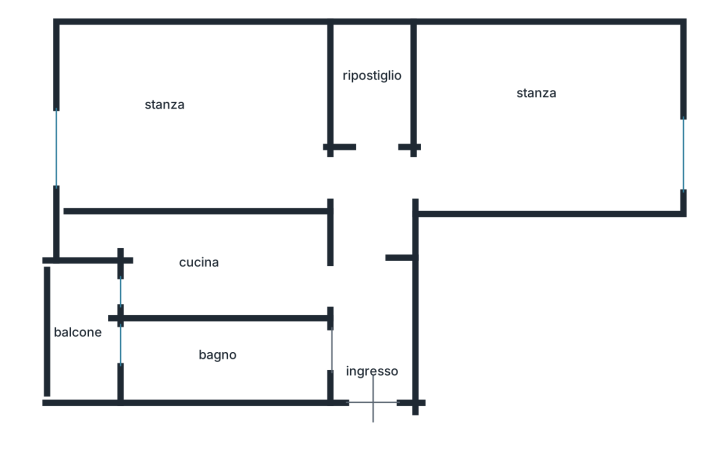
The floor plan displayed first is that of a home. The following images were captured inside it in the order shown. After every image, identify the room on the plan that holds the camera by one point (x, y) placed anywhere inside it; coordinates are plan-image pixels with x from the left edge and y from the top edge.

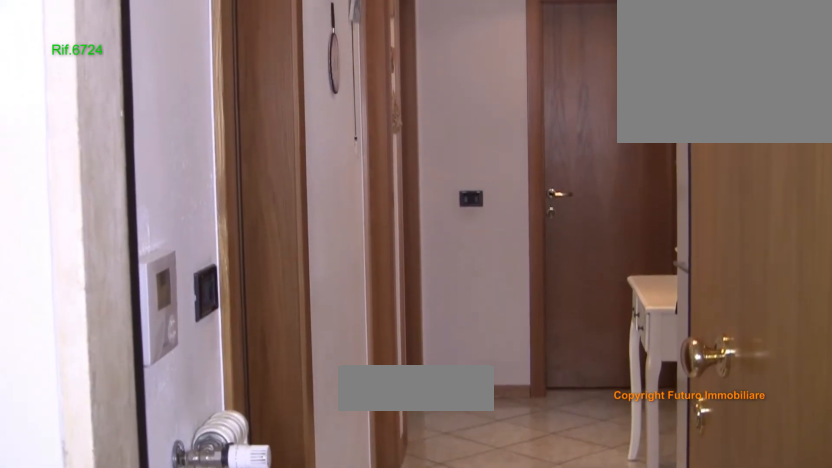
(371, 258)
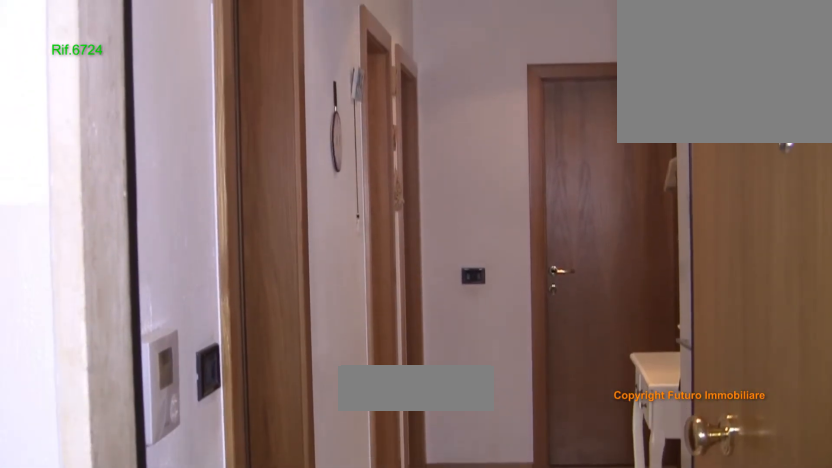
(371, 258)
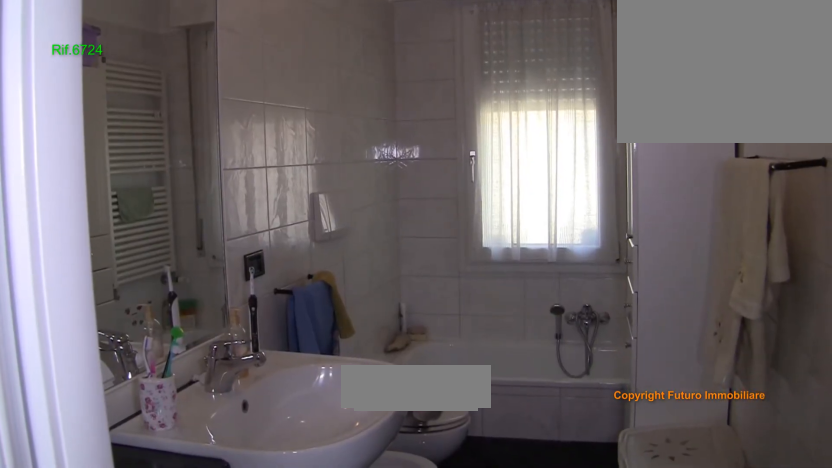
(236, 358)
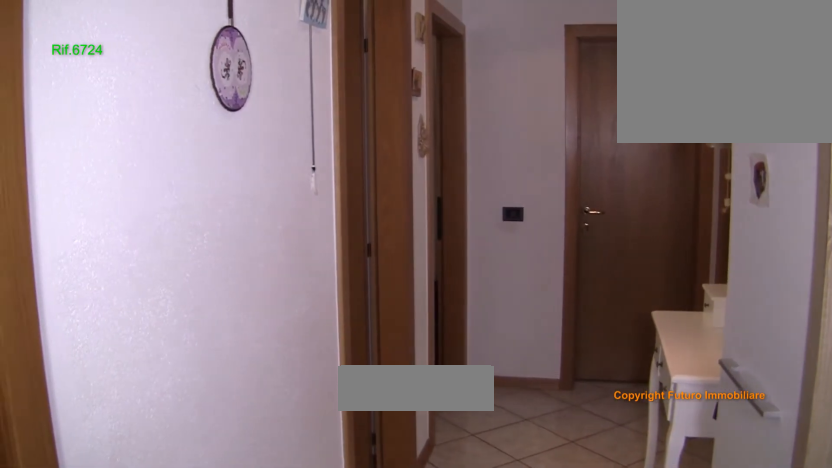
(371, 258)
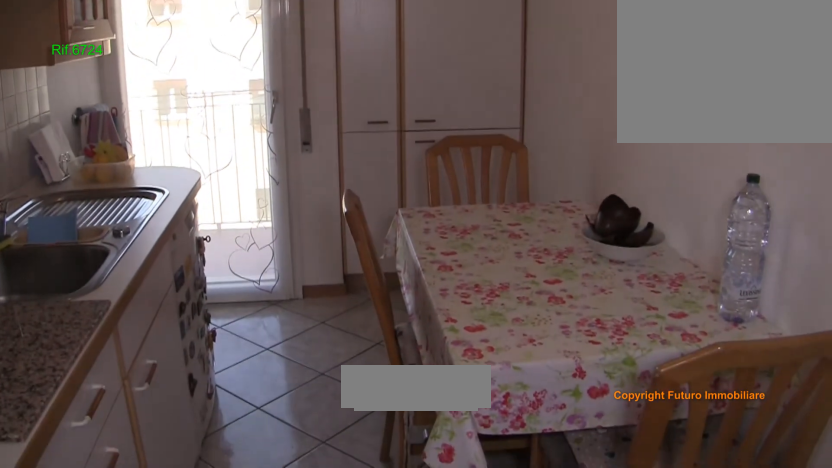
(228, 265)
